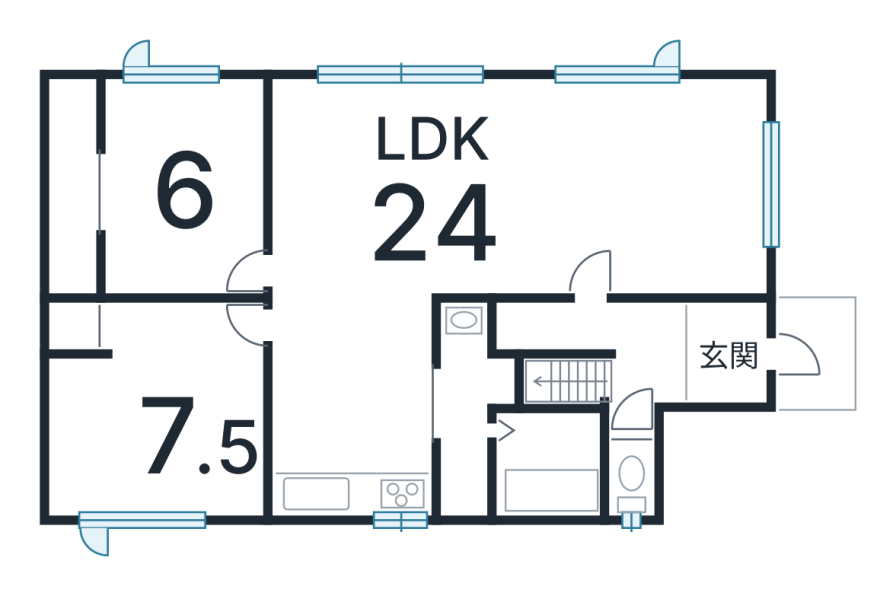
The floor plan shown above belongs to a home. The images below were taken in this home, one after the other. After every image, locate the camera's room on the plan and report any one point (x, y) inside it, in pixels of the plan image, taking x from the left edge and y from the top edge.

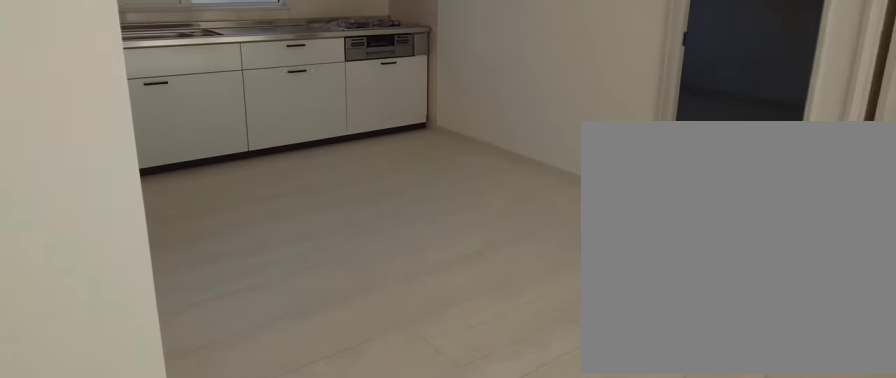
(346, 391)
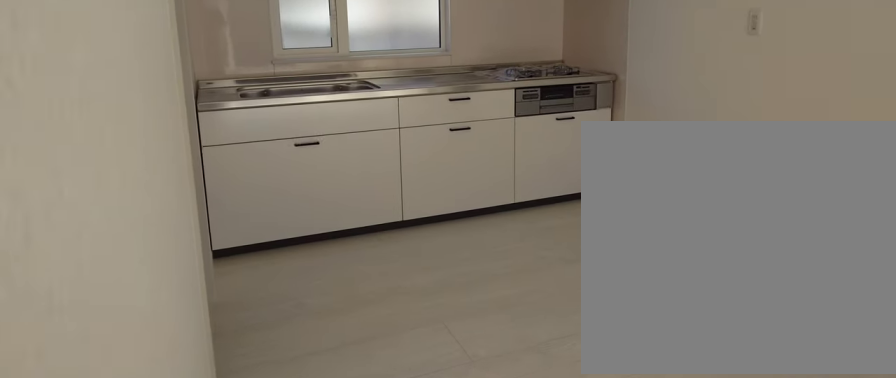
(346, 391)
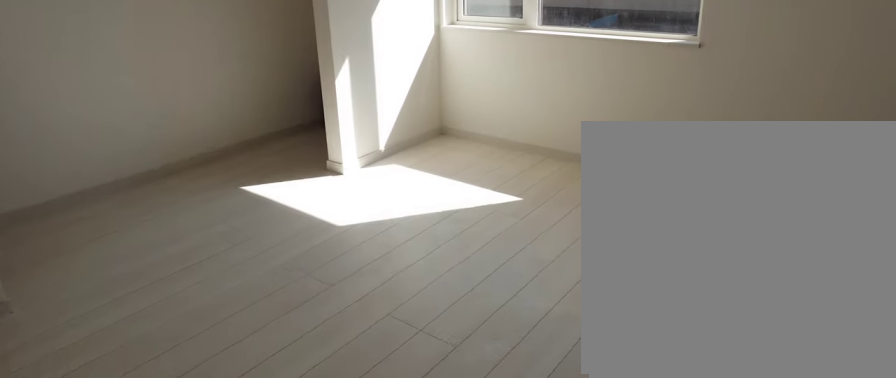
(179, 180)
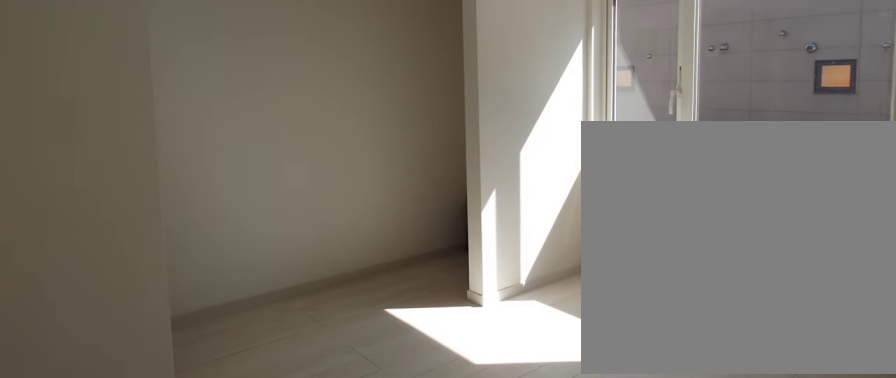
(179, 180)
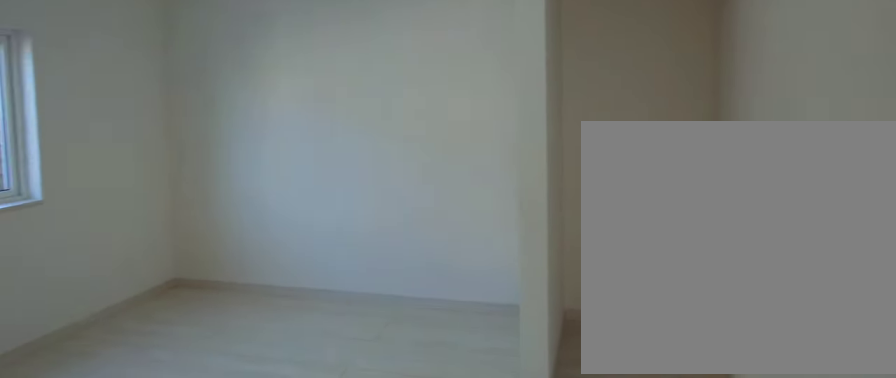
(151, 406)
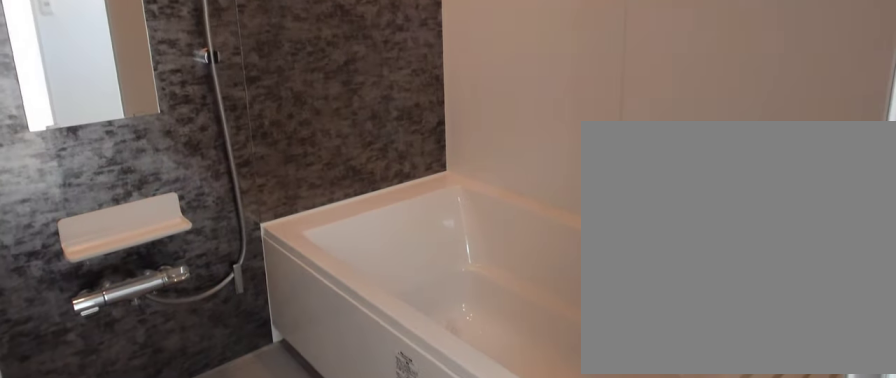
(535, 467)
